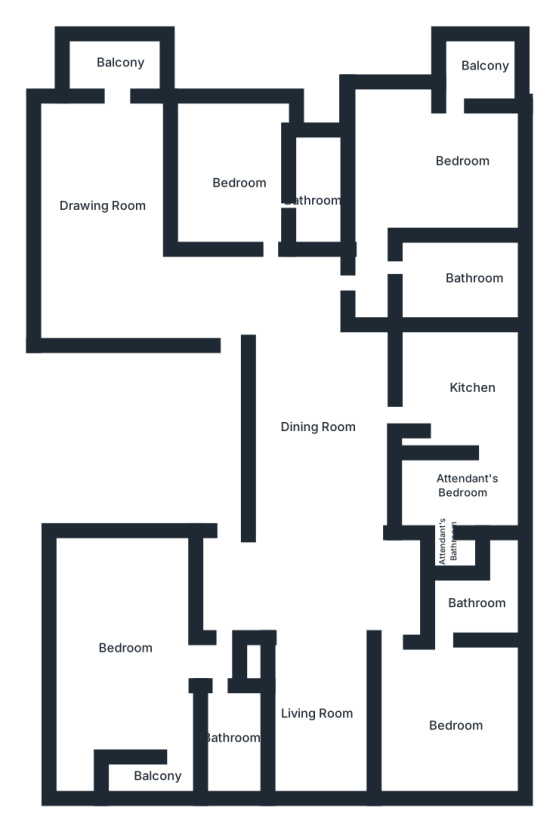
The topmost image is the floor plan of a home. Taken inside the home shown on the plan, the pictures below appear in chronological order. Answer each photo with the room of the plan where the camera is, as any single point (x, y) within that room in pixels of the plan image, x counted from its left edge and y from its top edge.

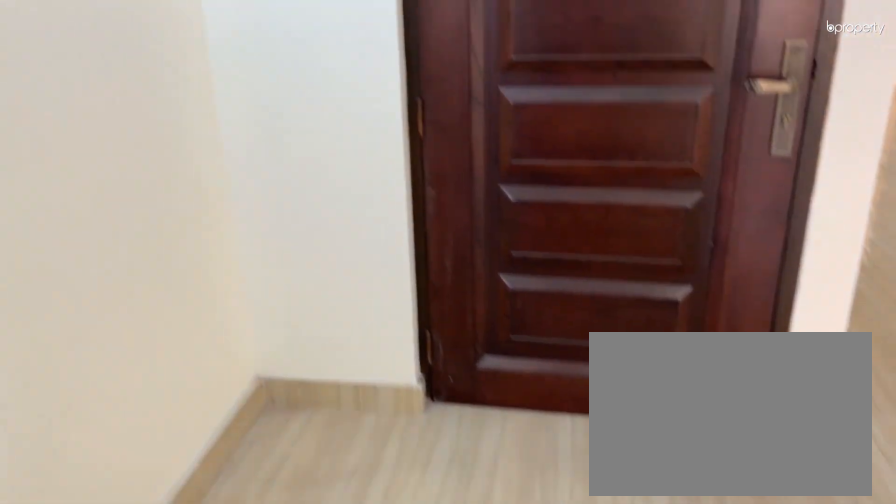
(311, 720)
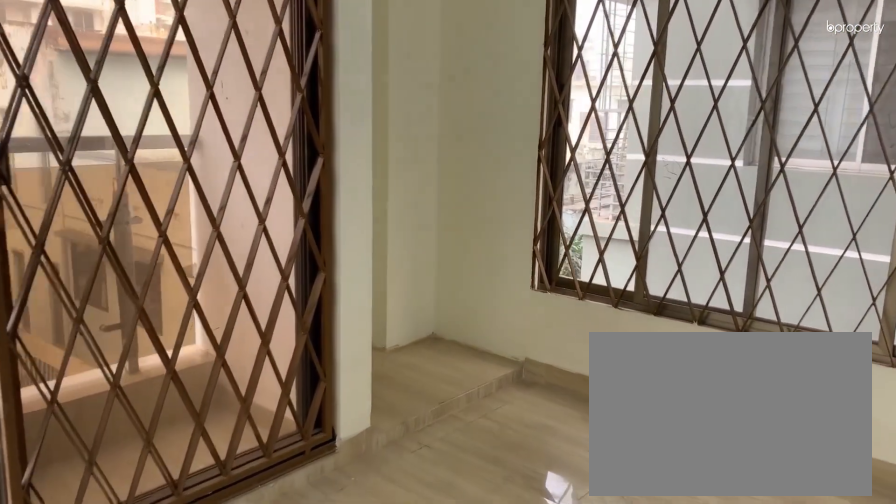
(119, 655)
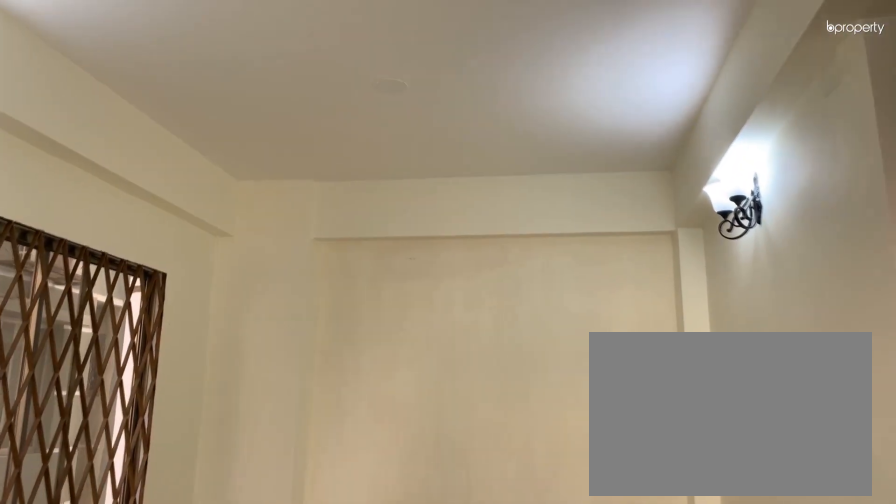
(119, 655)
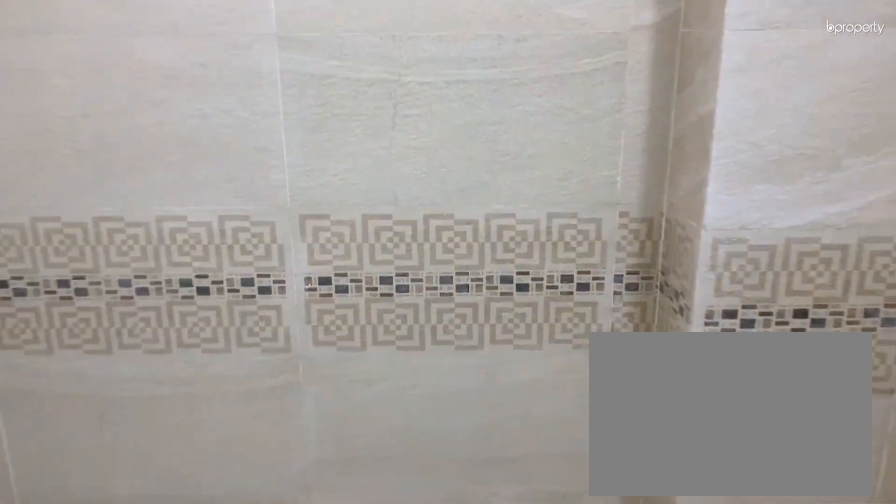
(233, 740)
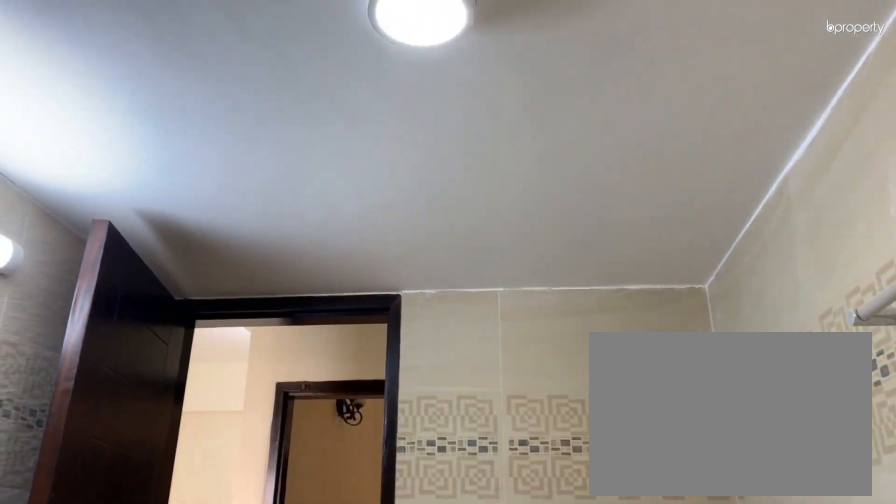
(233, 740)
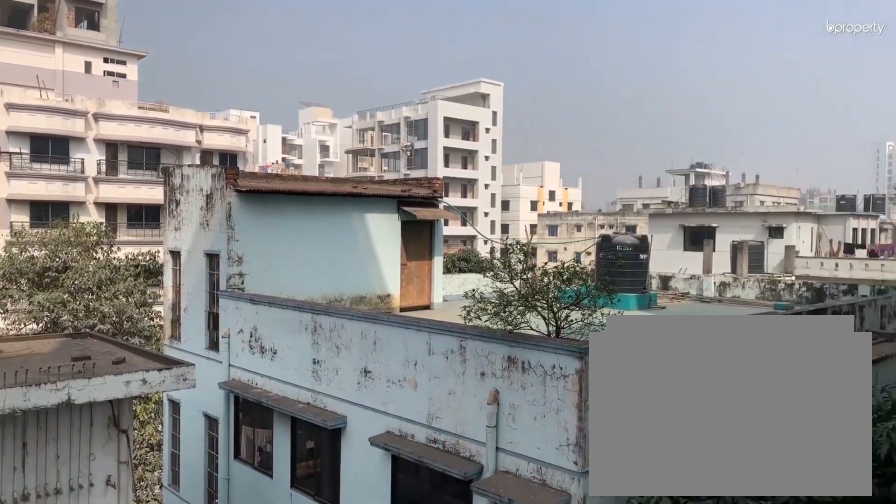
(154, 783)
